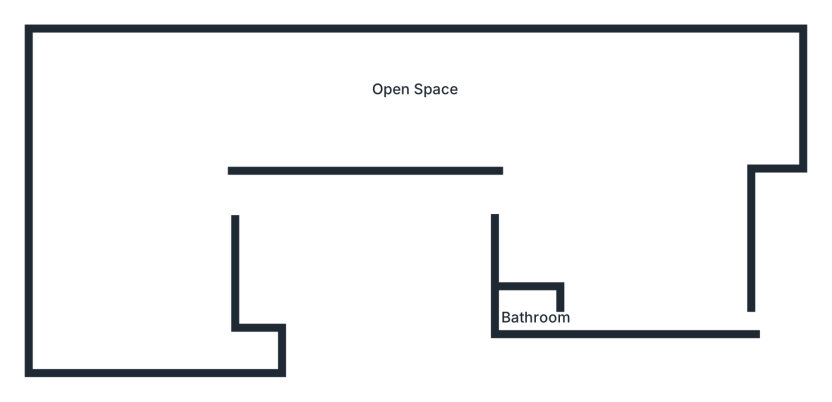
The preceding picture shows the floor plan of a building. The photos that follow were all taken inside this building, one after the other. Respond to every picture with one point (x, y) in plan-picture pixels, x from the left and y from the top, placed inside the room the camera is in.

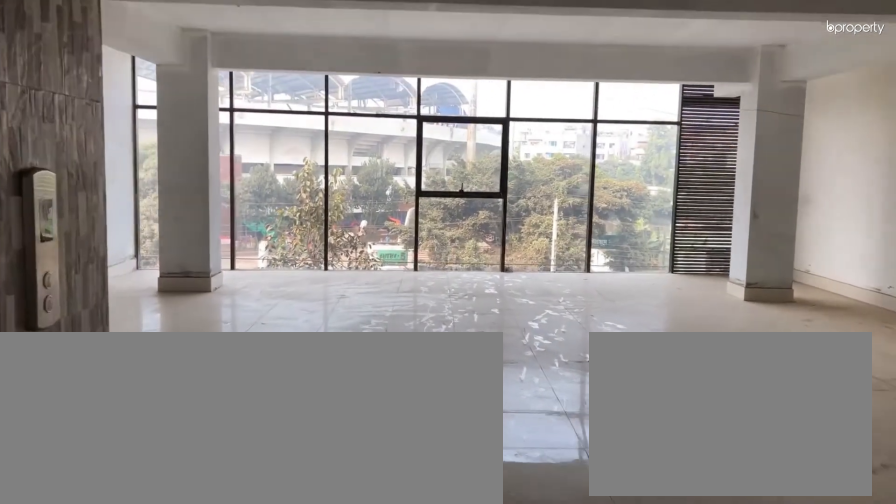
(153, 197)
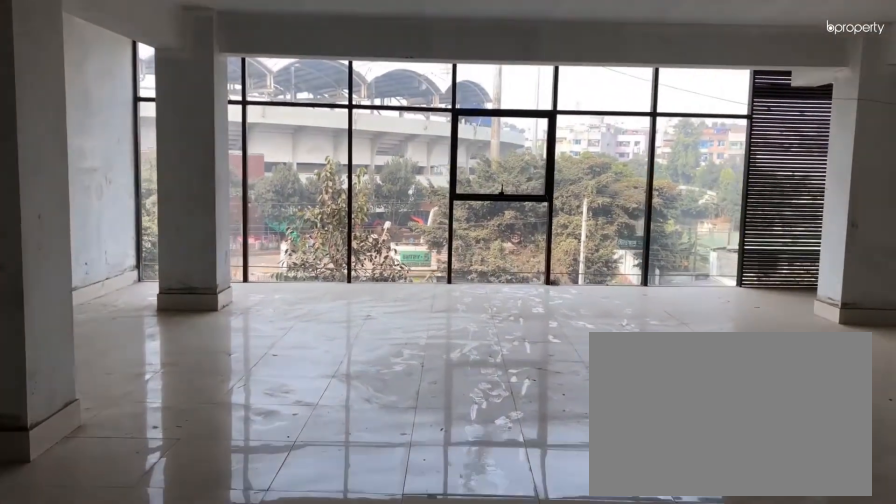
(153, 197)
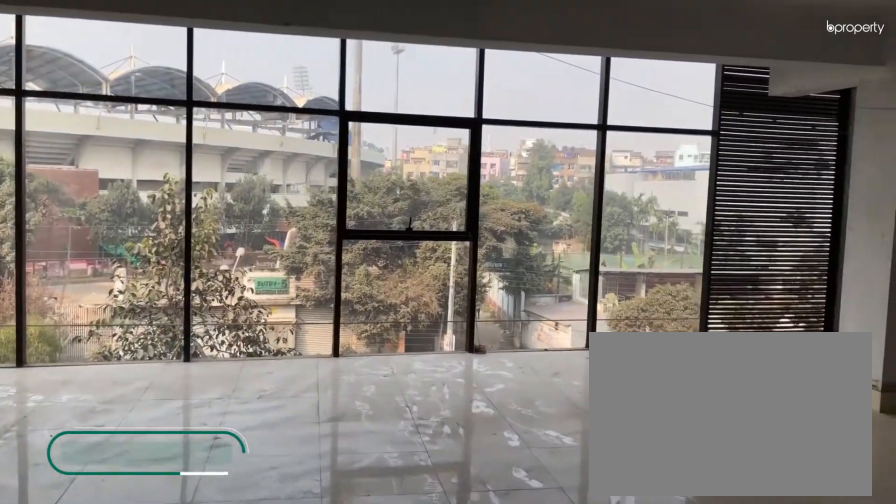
(162, 102)
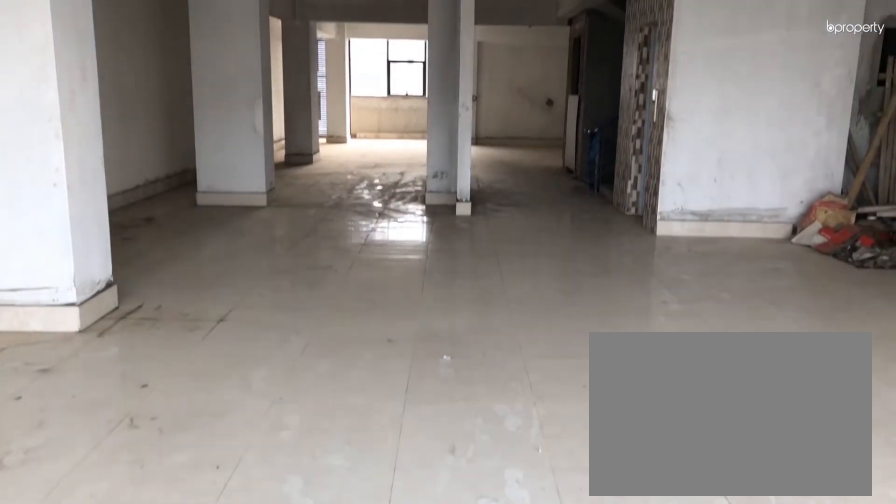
(162, 102)
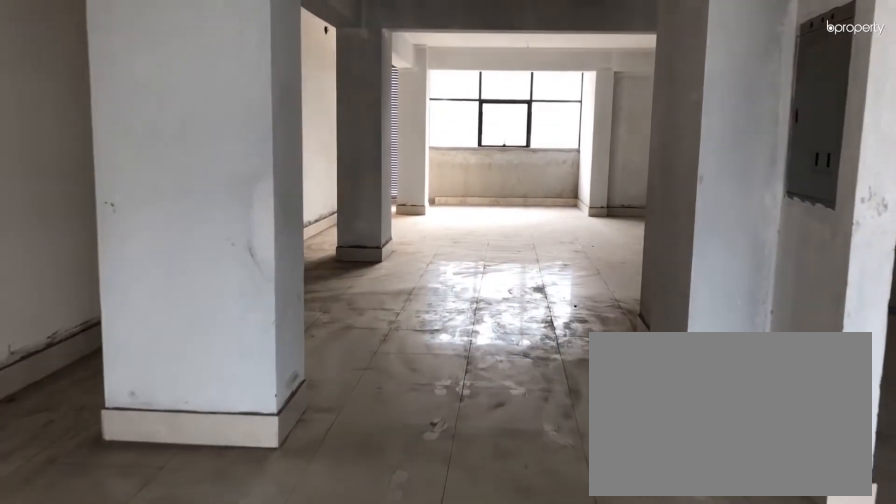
(300, 81)
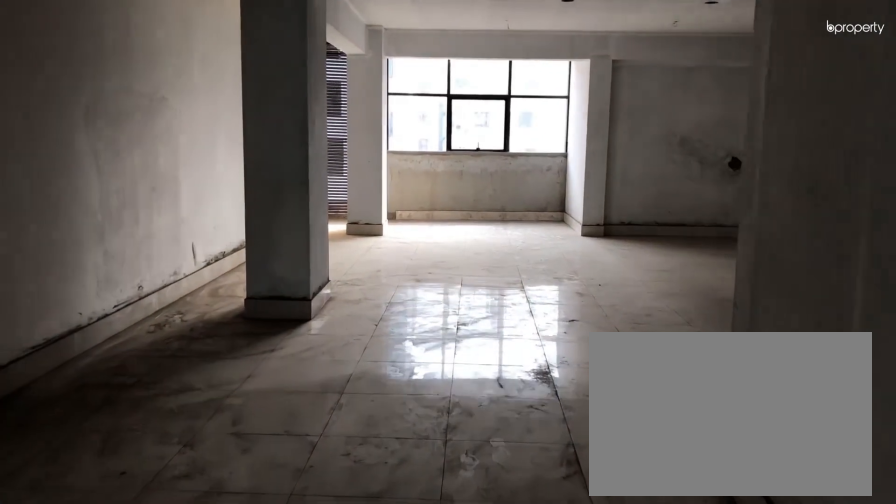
(408, 78)
